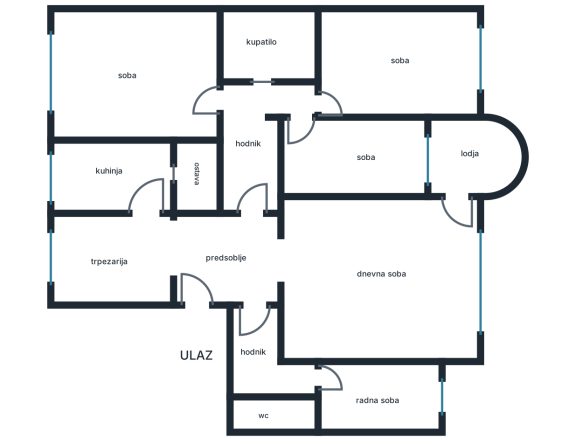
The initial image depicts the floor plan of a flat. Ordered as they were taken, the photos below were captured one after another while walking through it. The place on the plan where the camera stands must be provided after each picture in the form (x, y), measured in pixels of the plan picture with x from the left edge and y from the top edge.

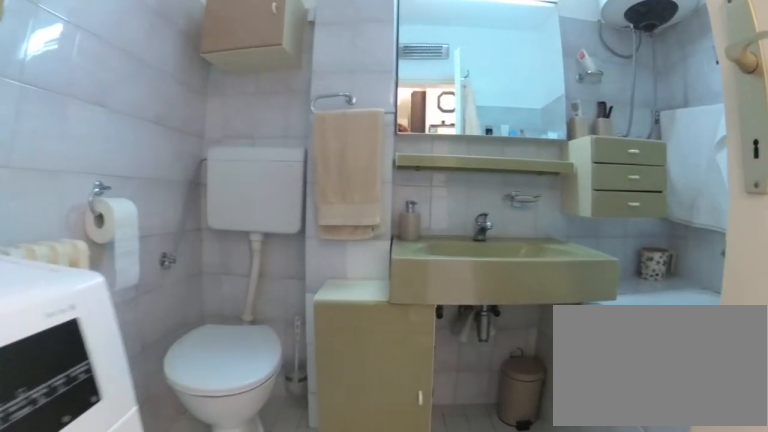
(262, 94)
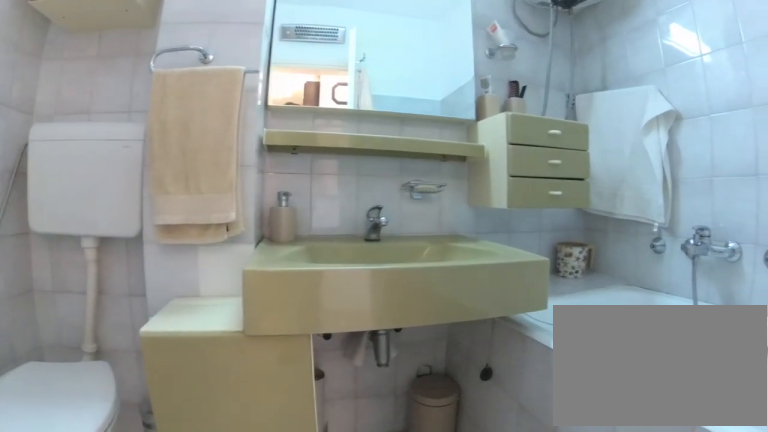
(262, 86)
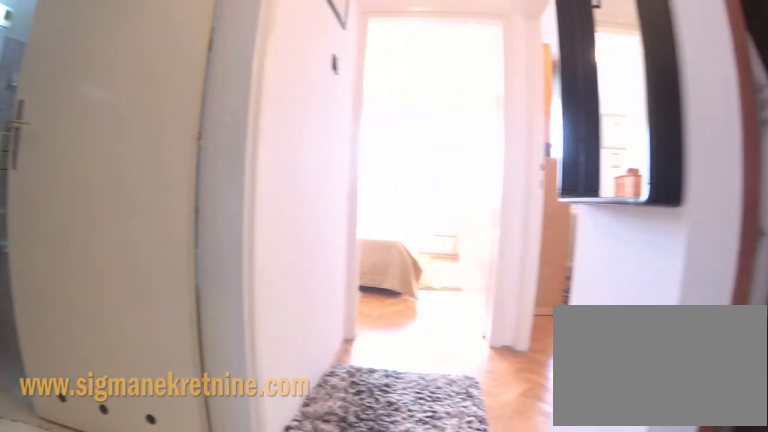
(244, 101)
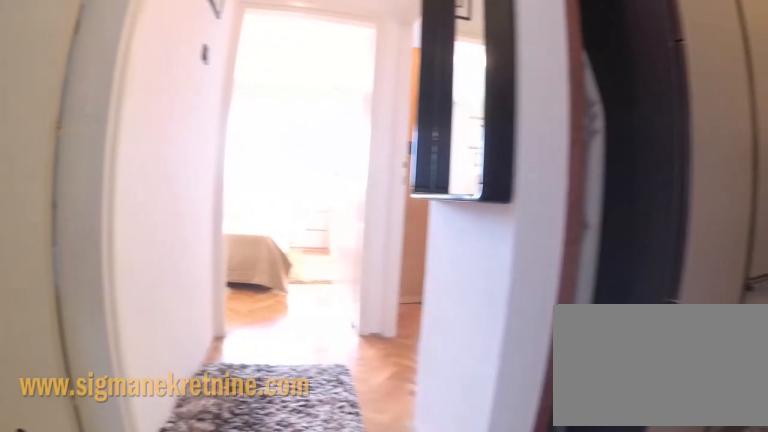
(246, 95)
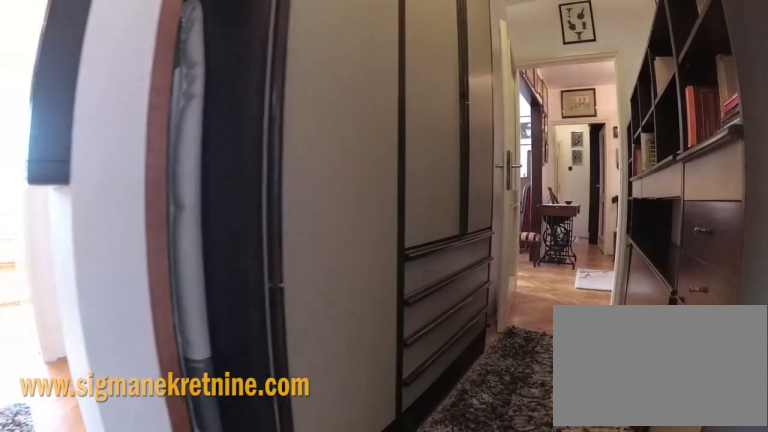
(262, 83)
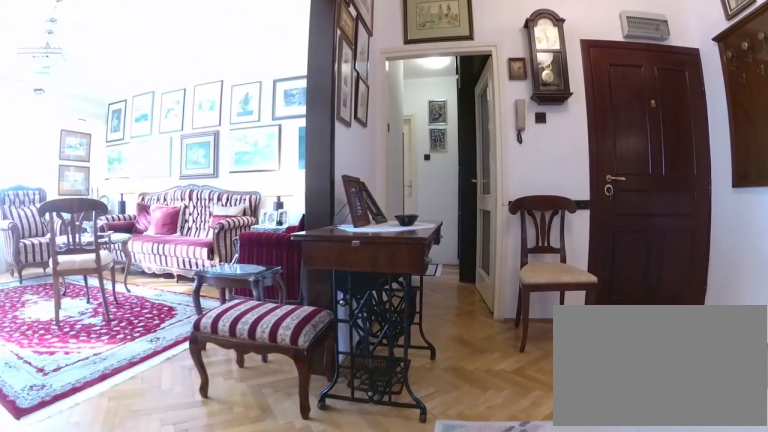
(251, 195)
